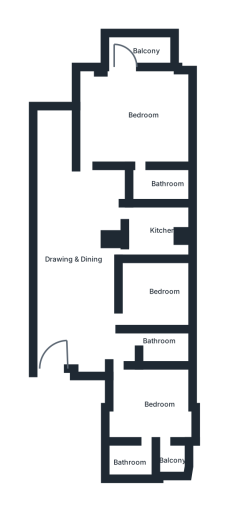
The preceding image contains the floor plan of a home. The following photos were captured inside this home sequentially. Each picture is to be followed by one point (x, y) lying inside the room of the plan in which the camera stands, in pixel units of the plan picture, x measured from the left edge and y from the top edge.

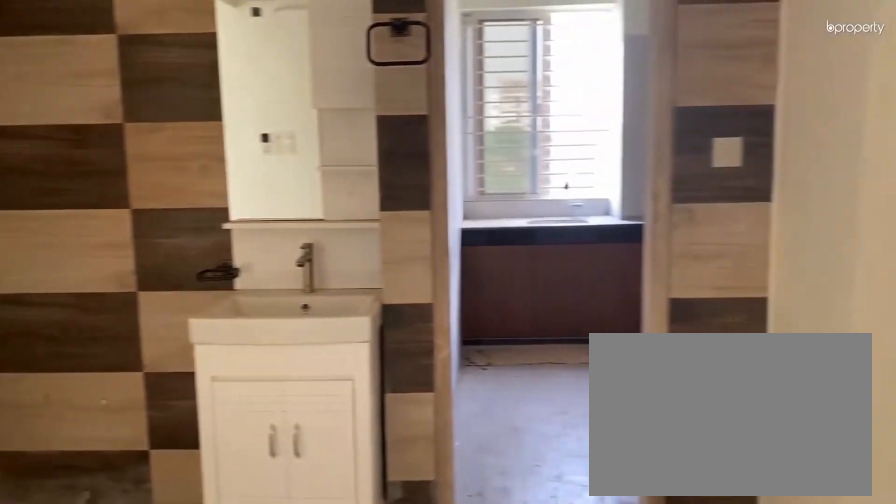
(76, 283)
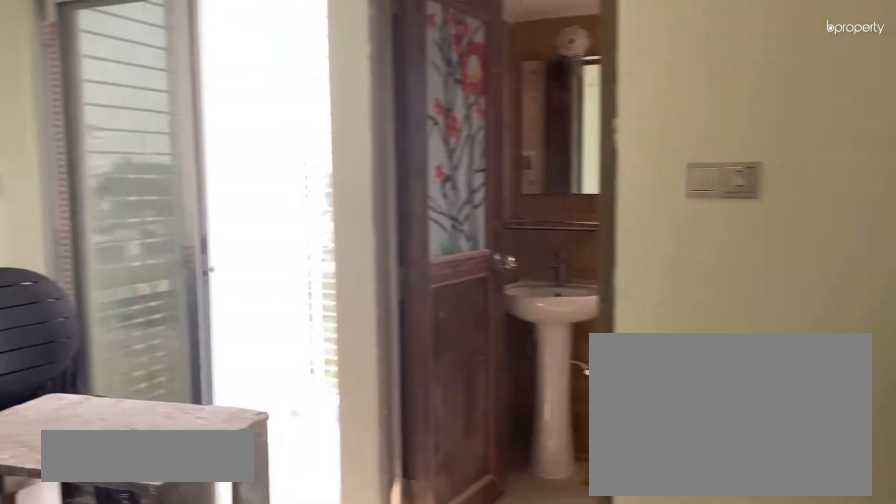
(155, 420)
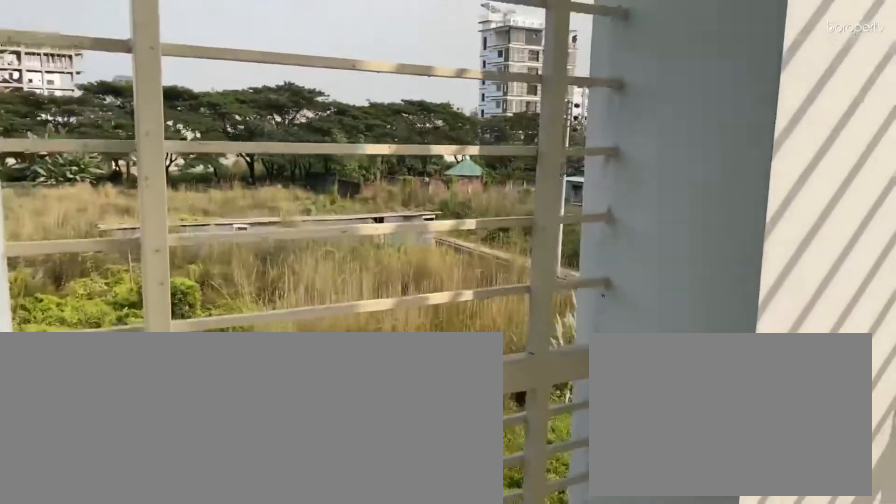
(170, 457)
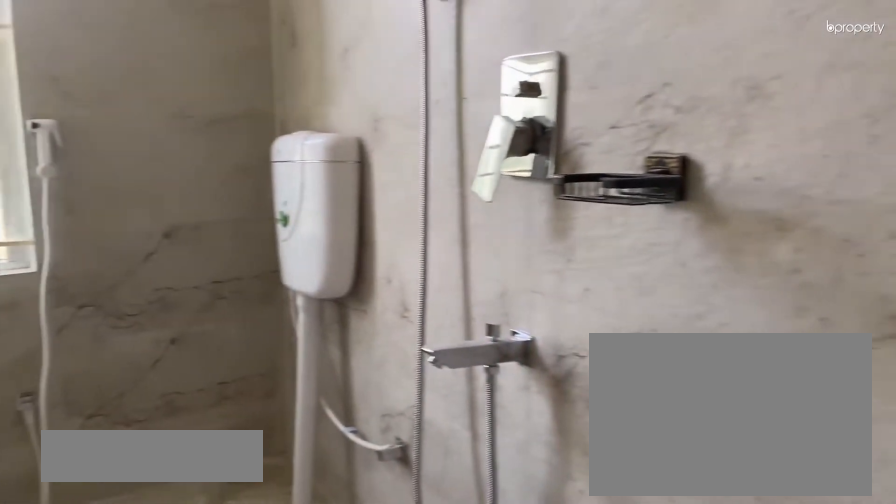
(157, 343)
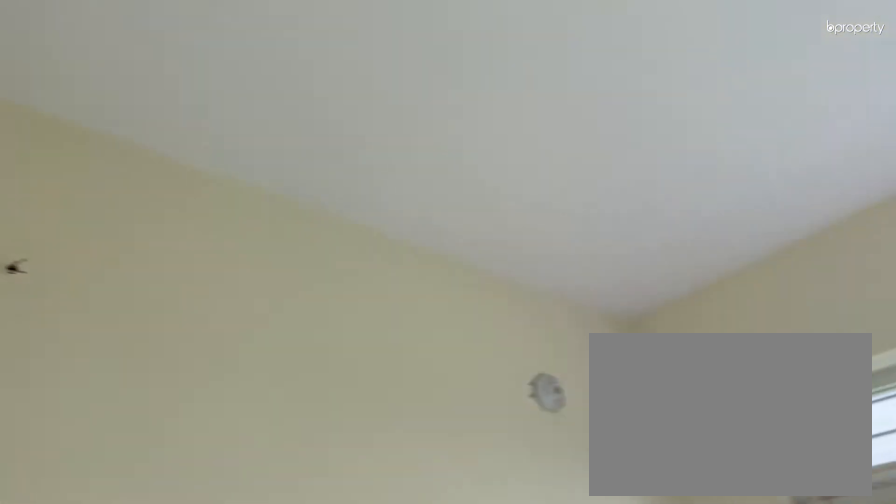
(148, 290)
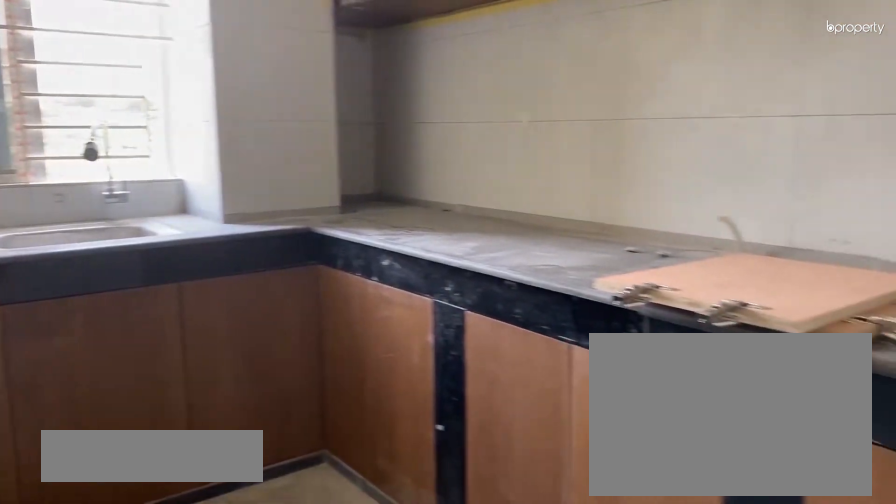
(156, 229)
